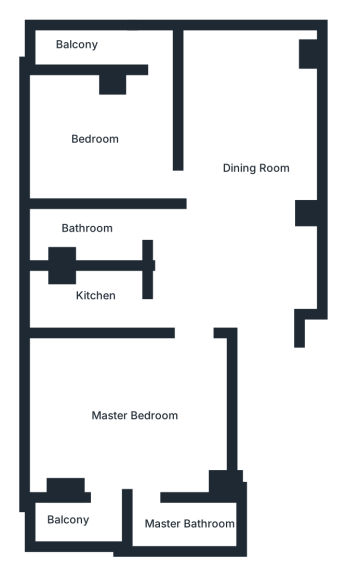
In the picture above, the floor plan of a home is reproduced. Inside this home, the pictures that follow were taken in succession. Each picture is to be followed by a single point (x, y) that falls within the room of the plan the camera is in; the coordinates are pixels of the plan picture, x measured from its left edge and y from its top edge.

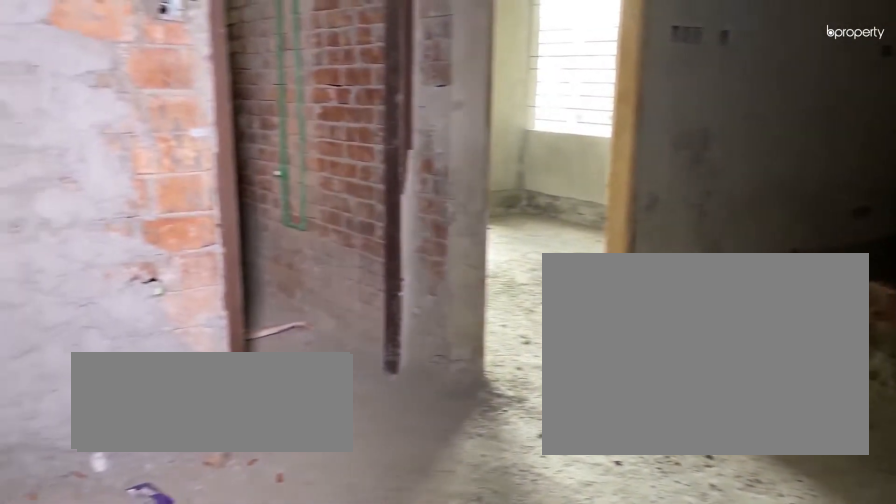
(252, 210)
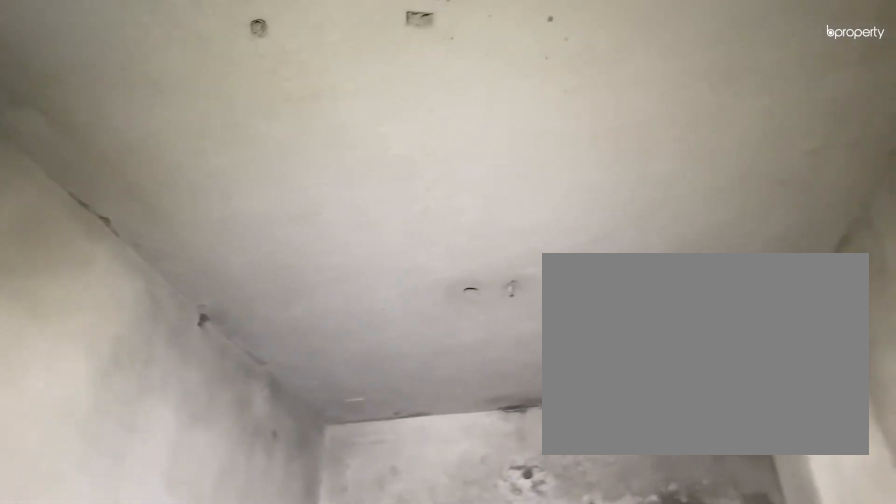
(252, 210)
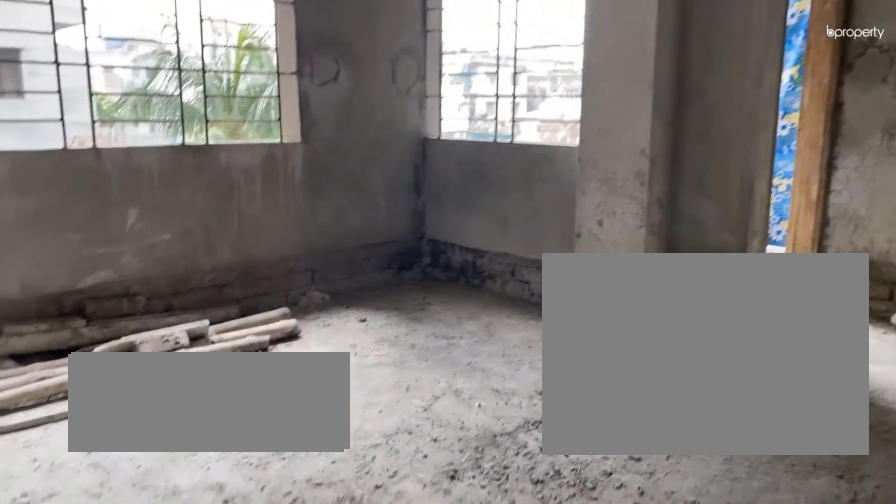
(109, 139)
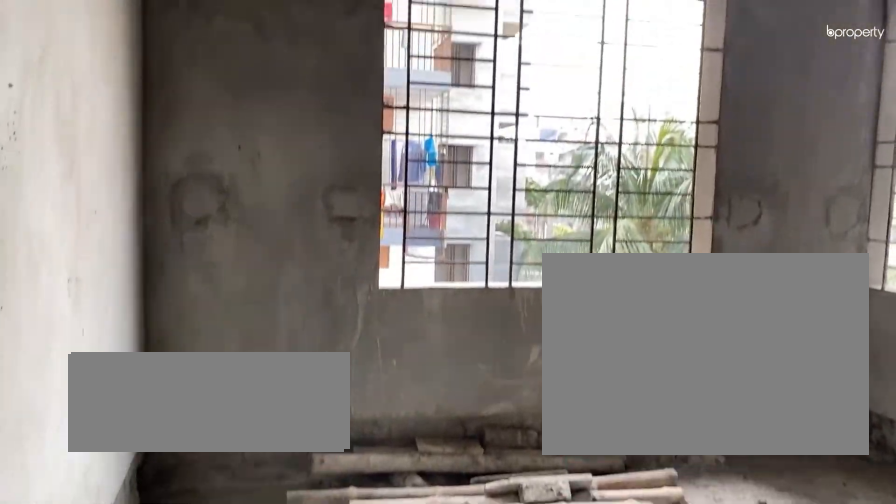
(109, 139)
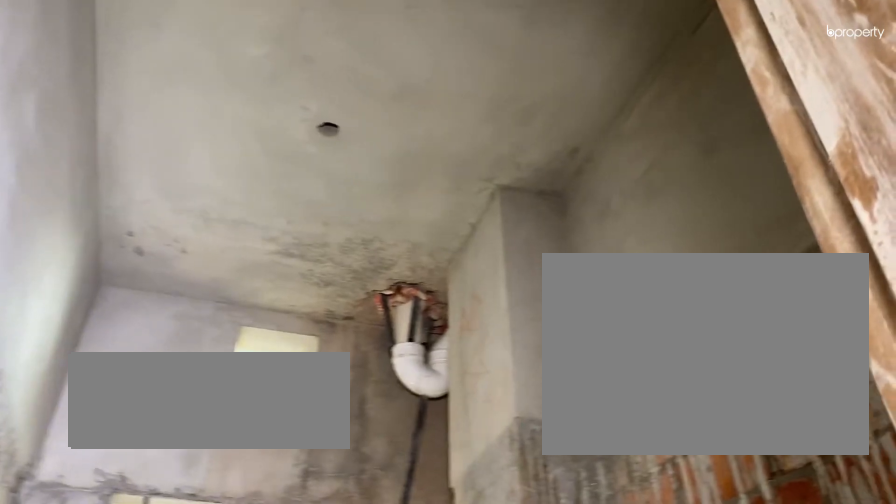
(95, 300)
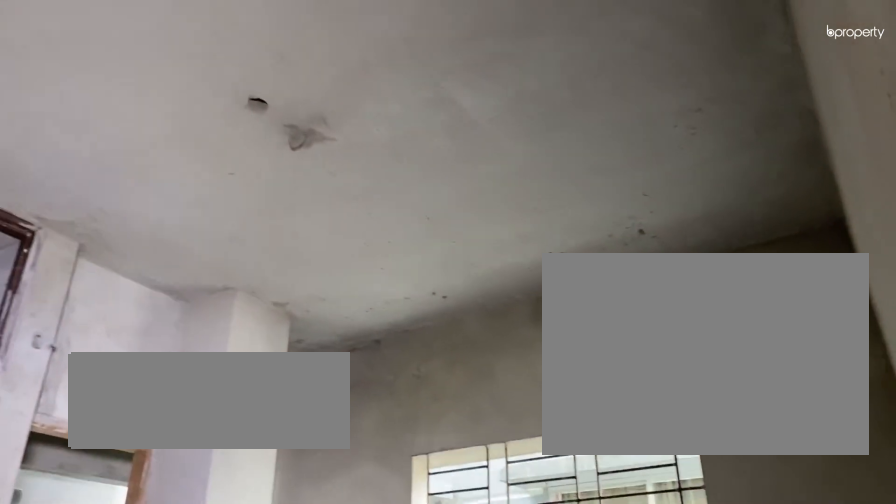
(143, 414)
